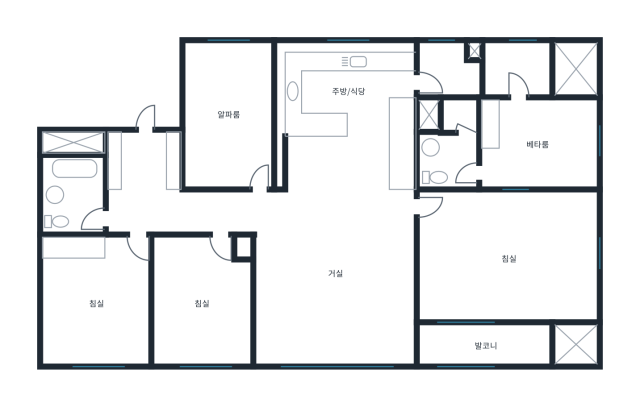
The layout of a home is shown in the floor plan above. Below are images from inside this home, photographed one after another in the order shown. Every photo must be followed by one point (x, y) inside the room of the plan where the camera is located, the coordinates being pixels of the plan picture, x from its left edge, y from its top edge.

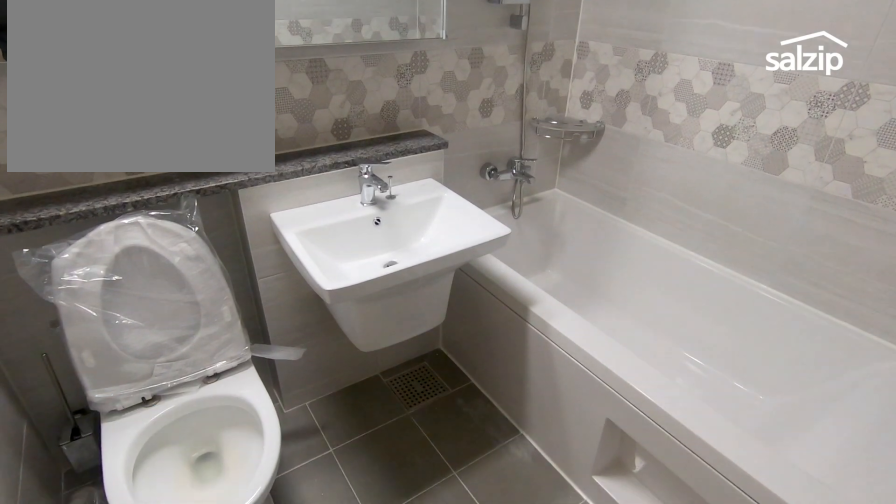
(74, 198)
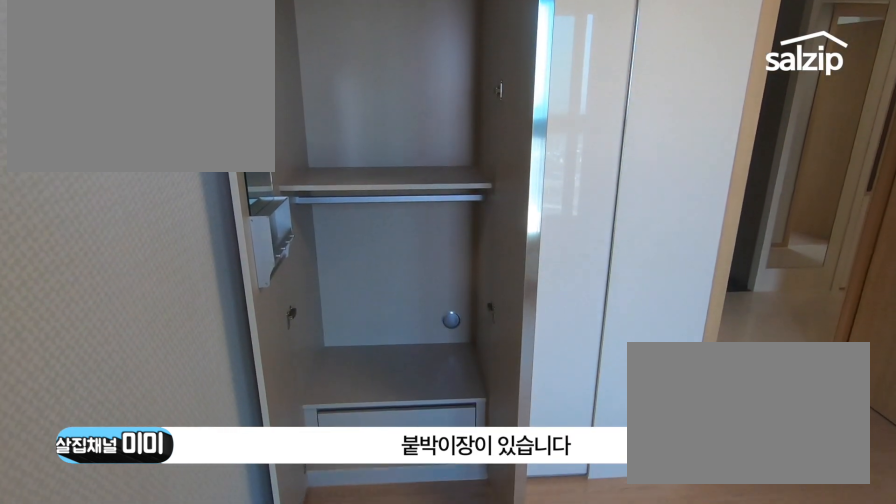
(97, 301)
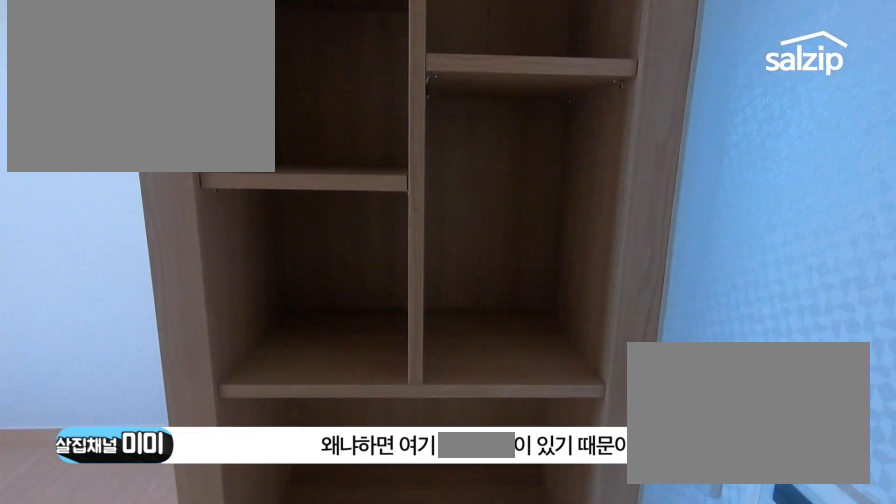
(97, 301)
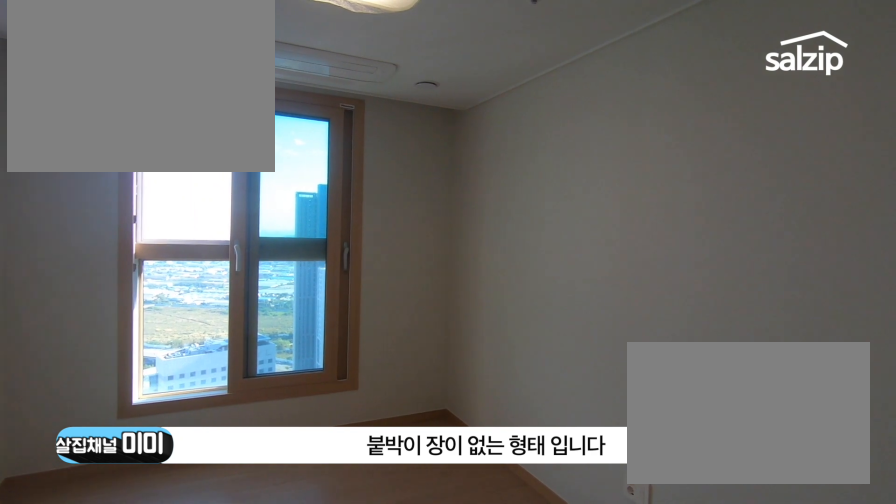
(201, 300)
